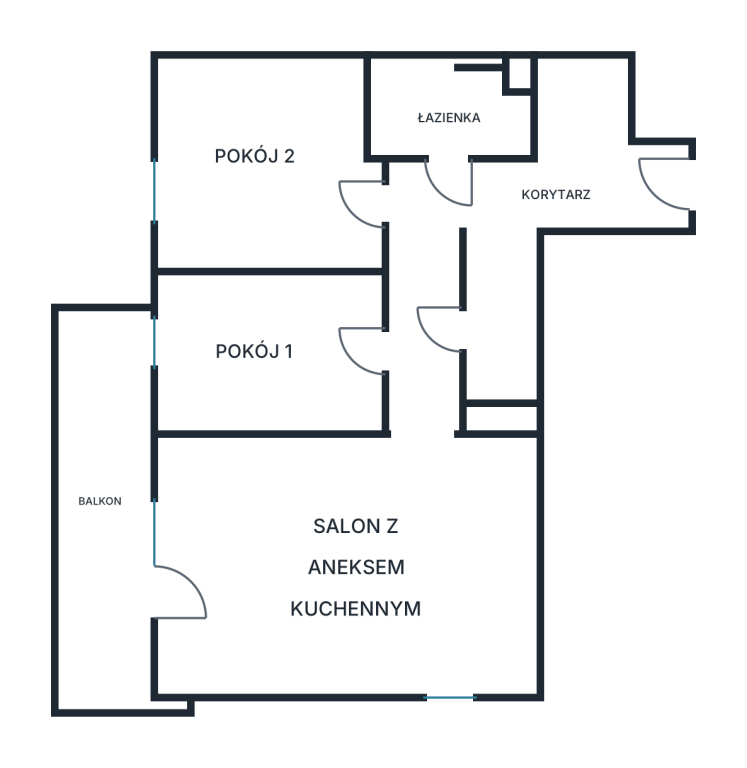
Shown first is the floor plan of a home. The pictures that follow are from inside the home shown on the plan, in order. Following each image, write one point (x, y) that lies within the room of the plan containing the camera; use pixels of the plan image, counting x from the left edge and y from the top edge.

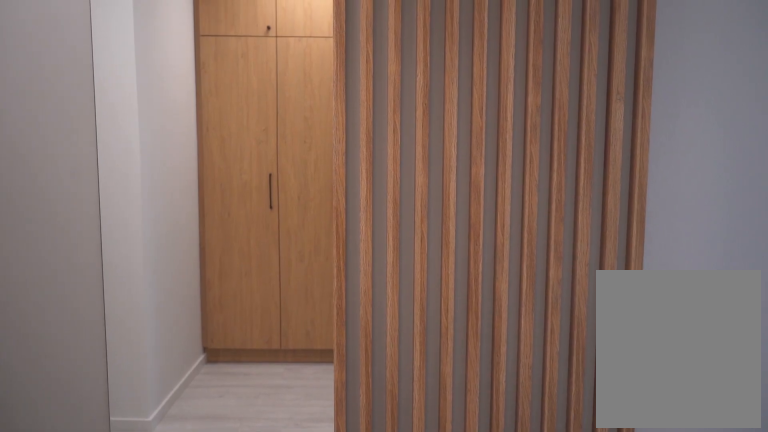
(505, 224)
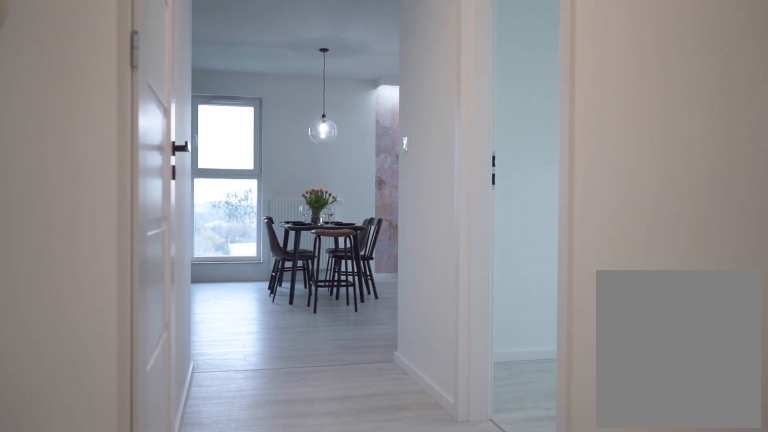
(503, 224)
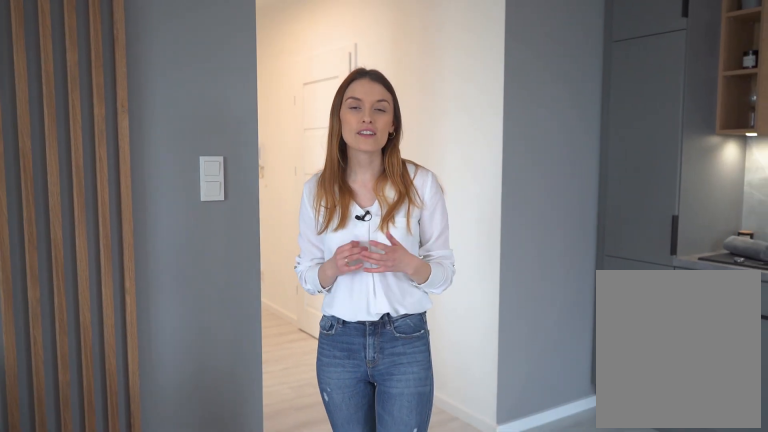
(348, 565)
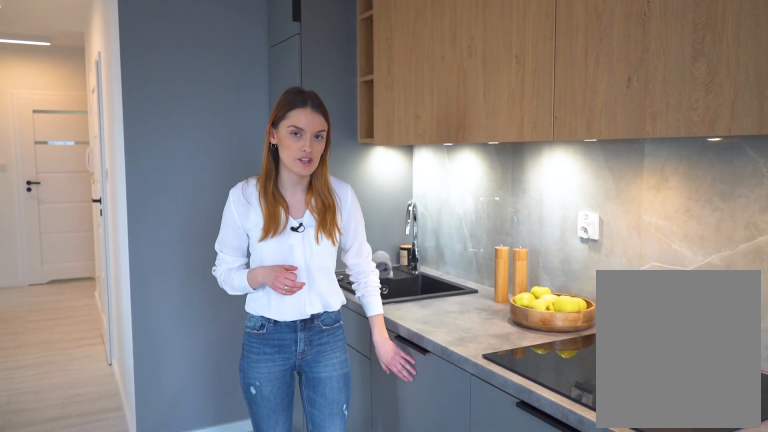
(344, 565)
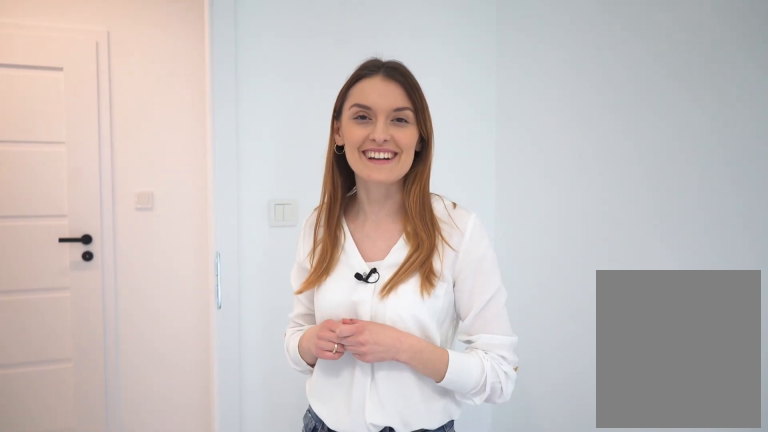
(265, 354)
